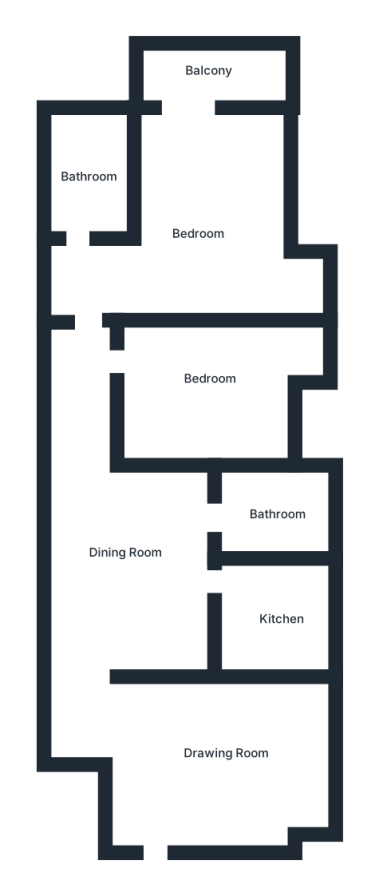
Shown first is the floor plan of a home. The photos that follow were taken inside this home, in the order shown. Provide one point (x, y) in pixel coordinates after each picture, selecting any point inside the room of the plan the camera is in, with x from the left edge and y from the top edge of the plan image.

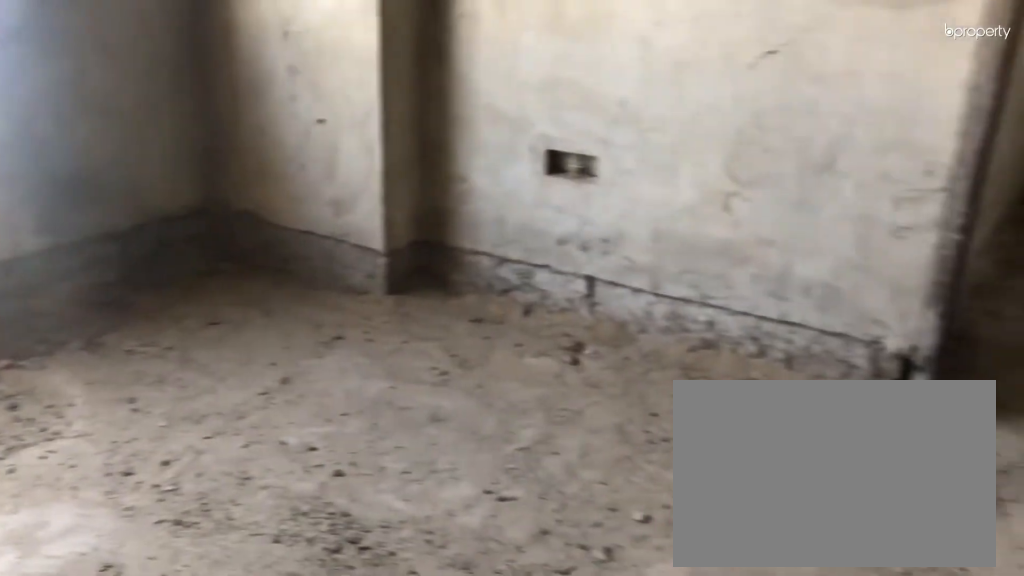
(203, 757)
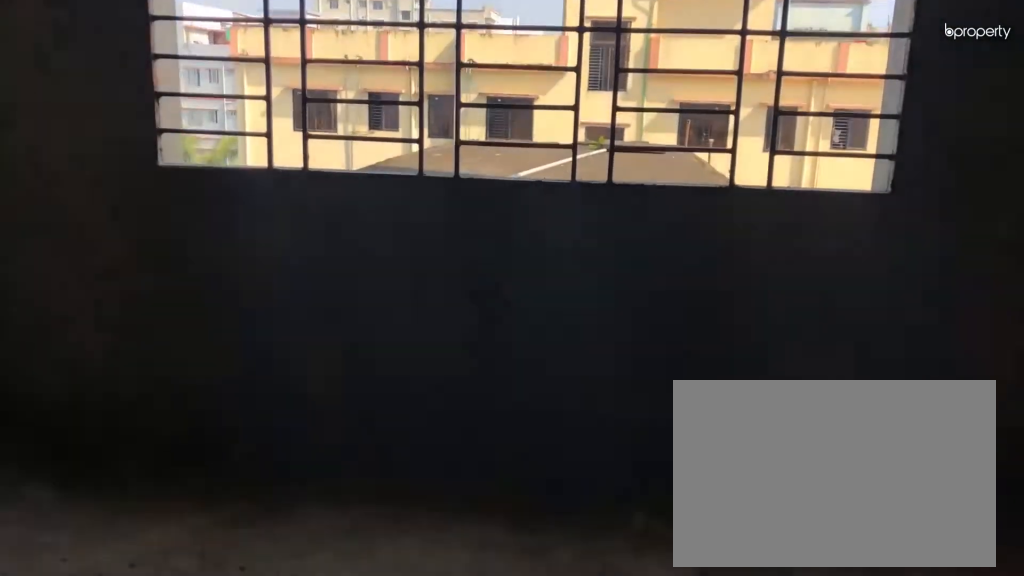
(203, 757)
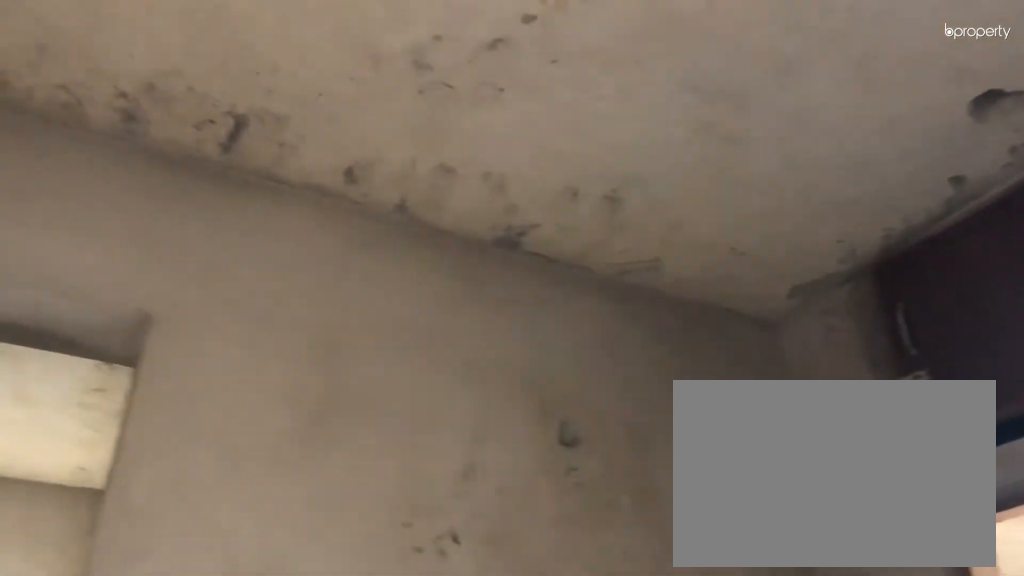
(157, 584)
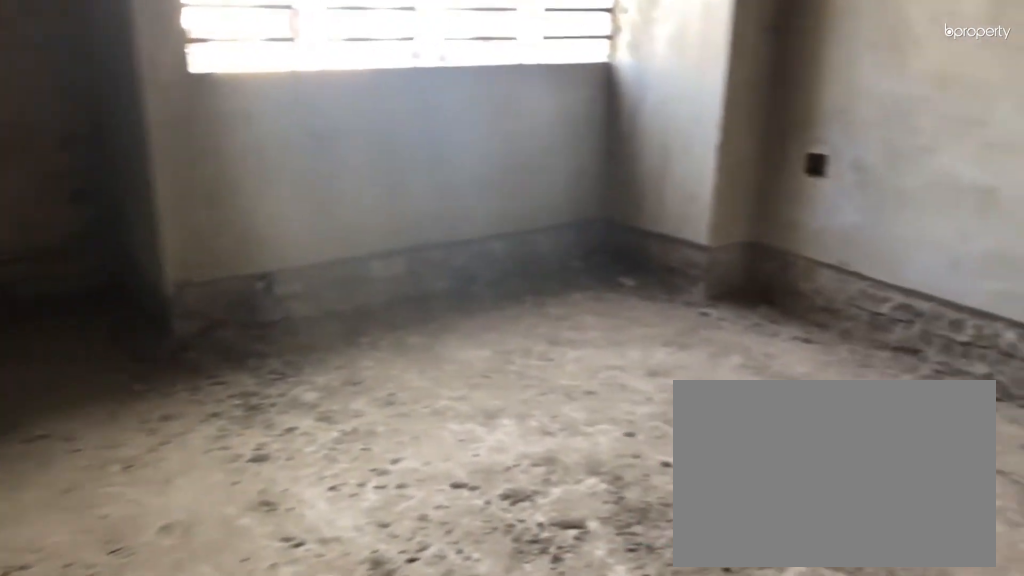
(193, 375)
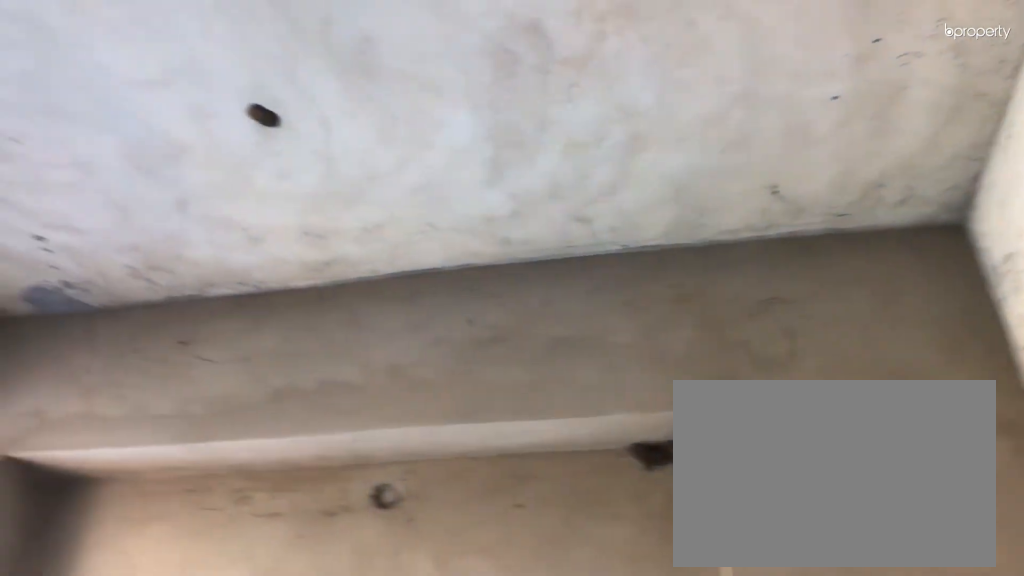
(193, 375)
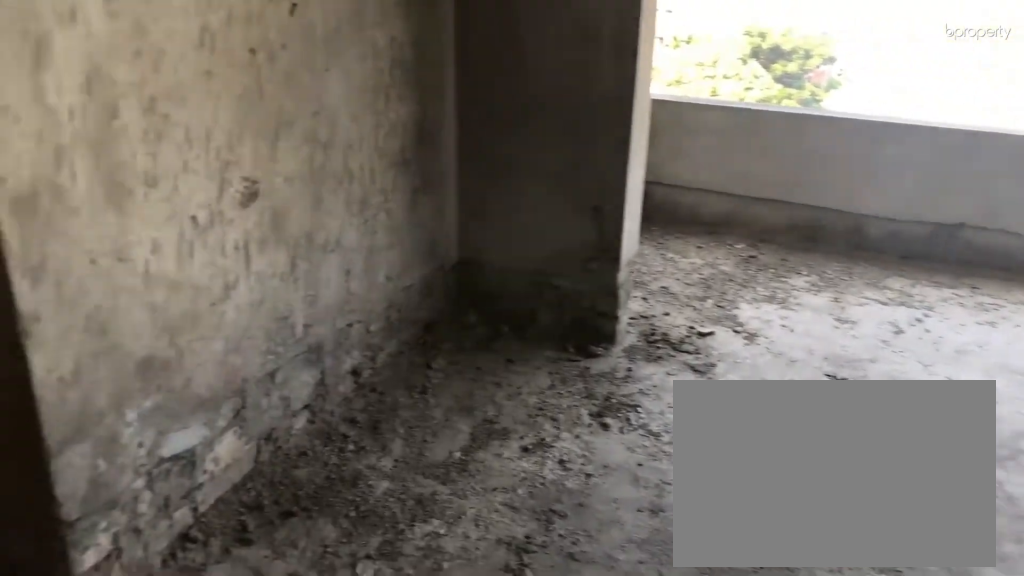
(189, 188)
